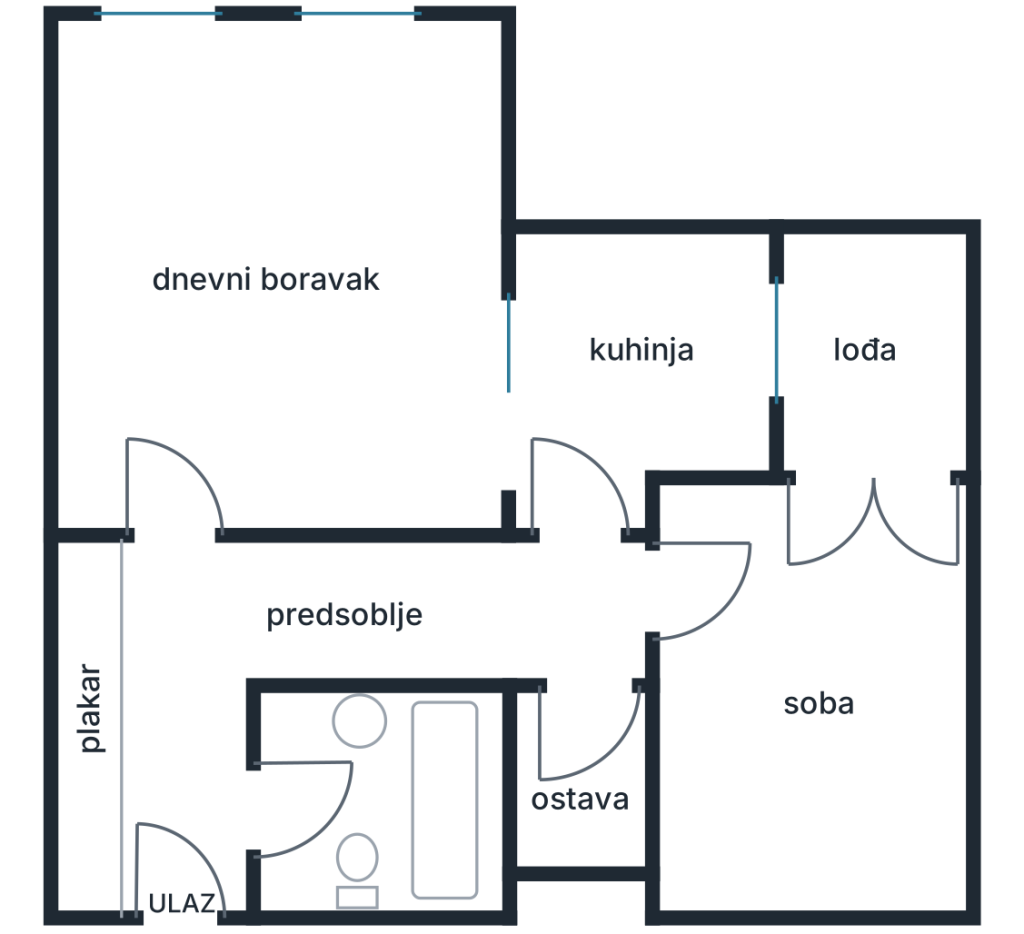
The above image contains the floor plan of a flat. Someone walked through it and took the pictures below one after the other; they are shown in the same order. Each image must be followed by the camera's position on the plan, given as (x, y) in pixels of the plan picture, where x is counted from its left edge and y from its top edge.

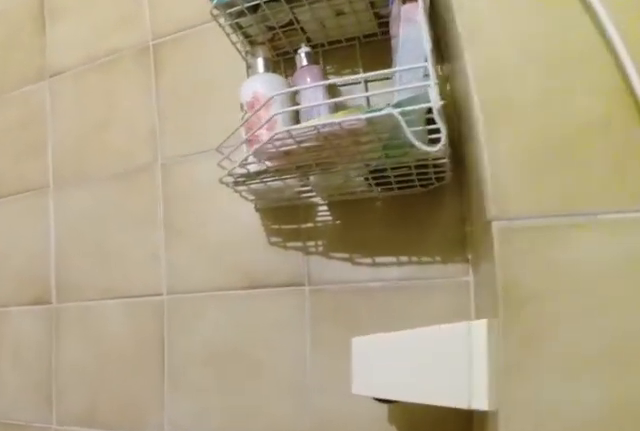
(300, 796)
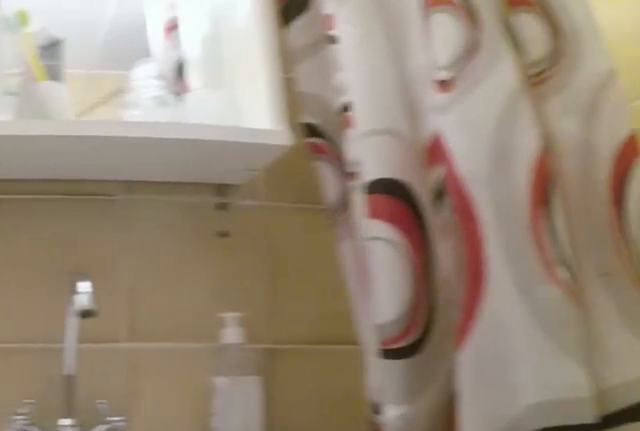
(448, 870)
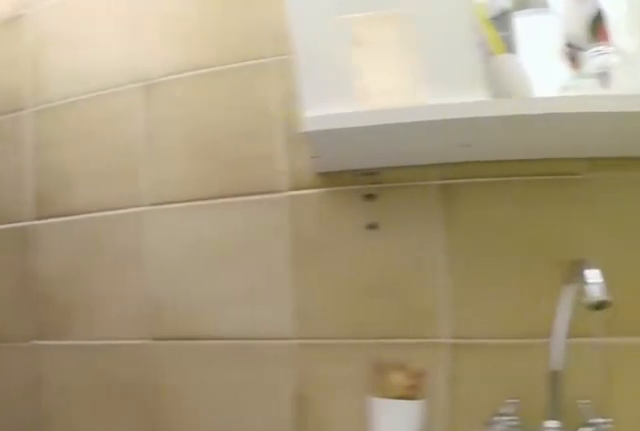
(460, 851)
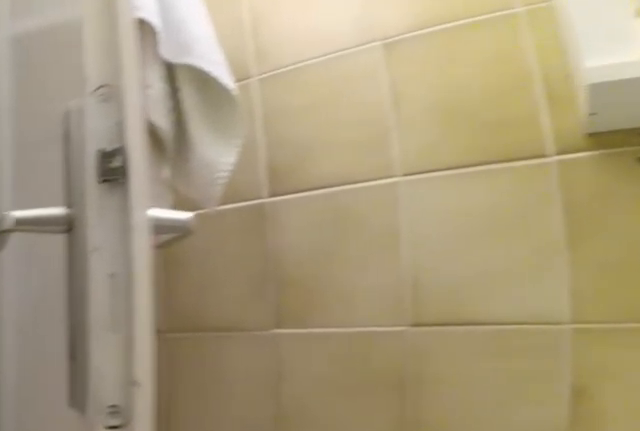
(459, 833)
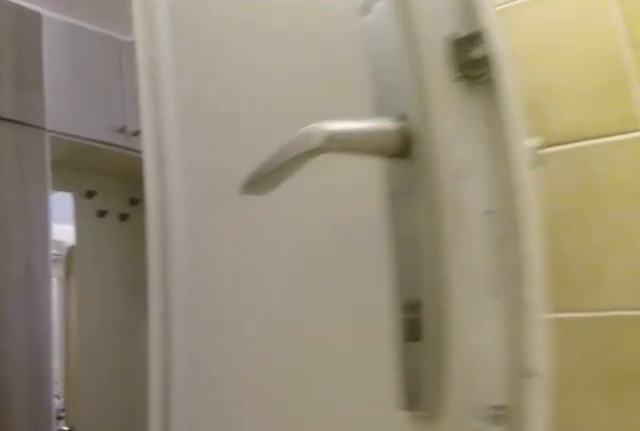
(419, 829)
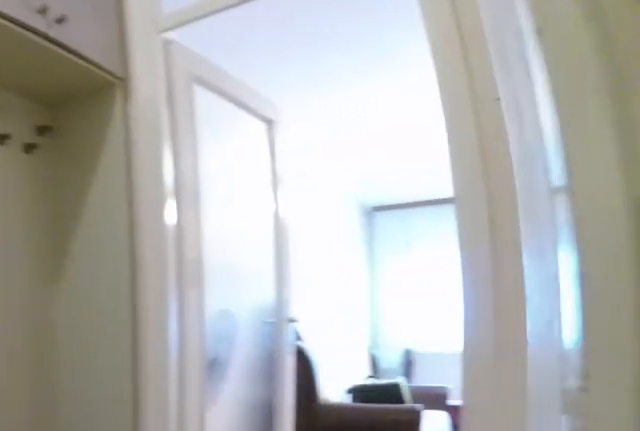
(263, 833)
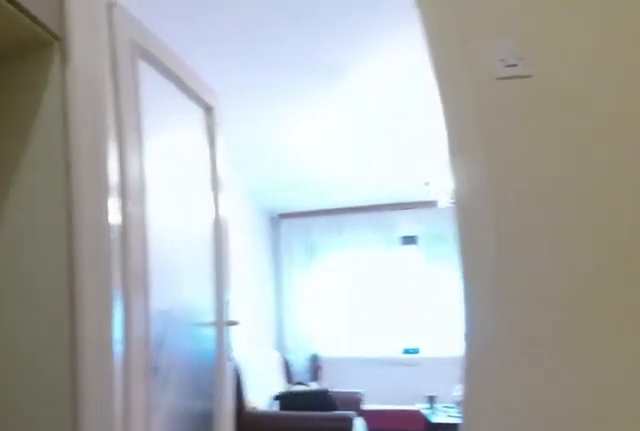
(217, 802)
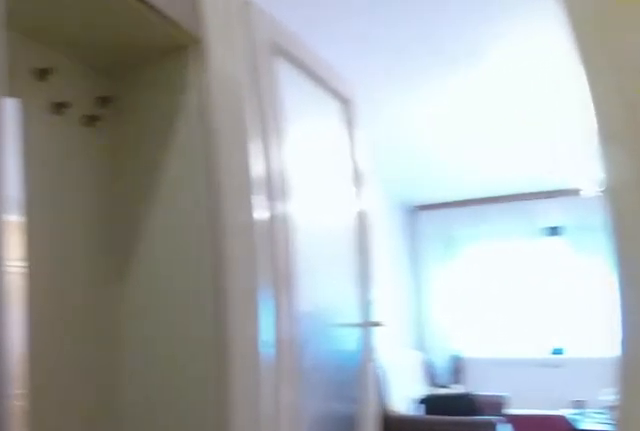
(225, 796)
